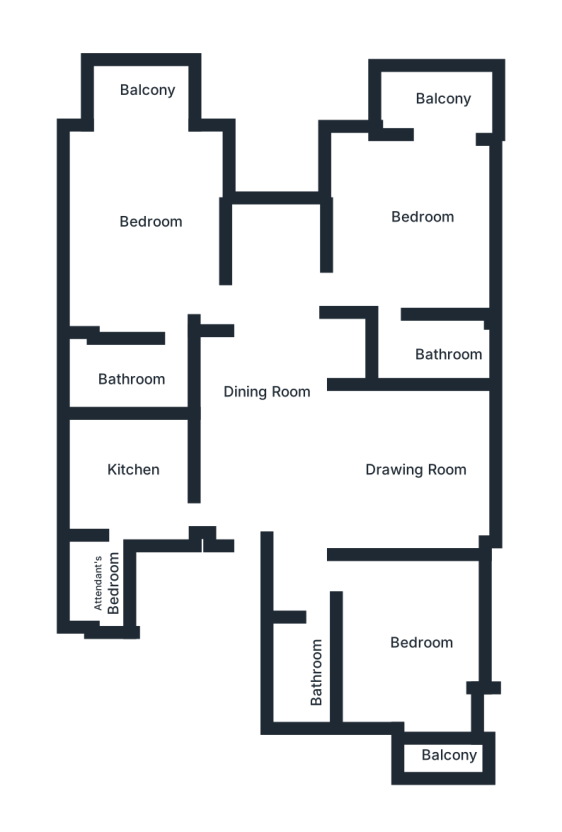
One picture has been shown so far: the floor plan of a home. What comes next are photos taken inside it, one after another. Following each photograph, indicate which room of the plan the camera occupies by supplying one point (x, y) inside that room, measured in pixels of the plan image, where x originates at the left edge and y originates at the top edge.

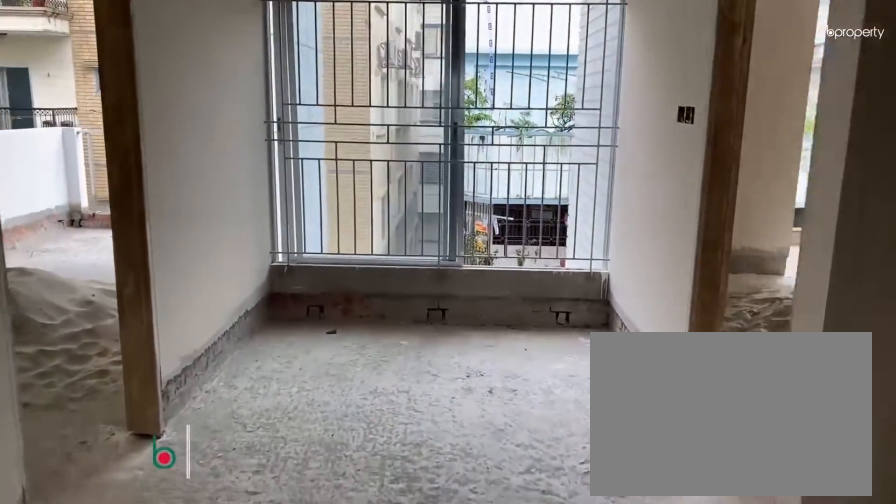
(283, 418)
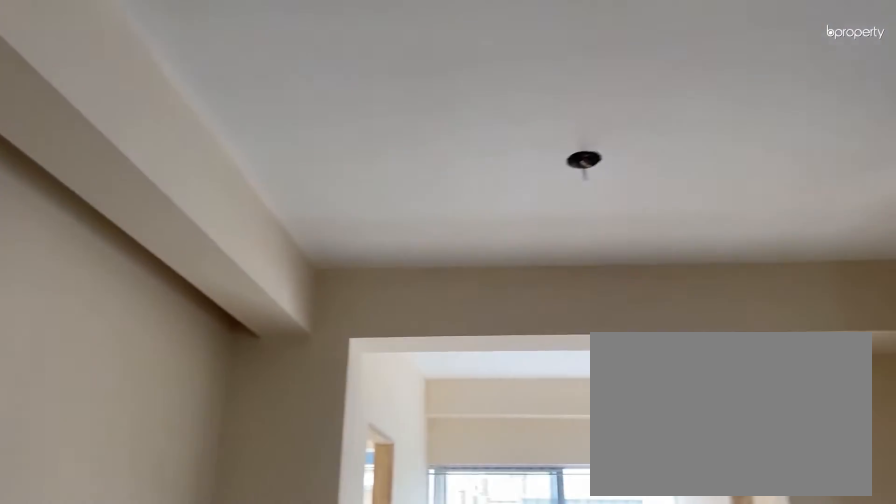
(283, 418)
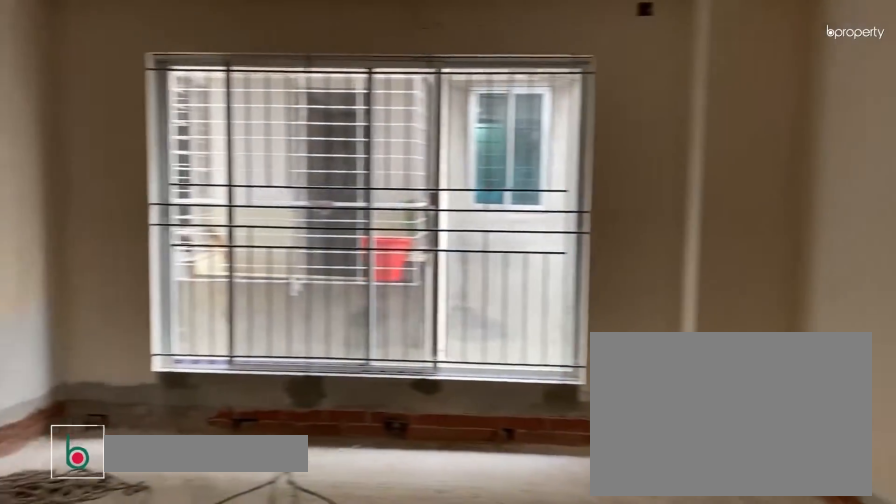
(400, 470)
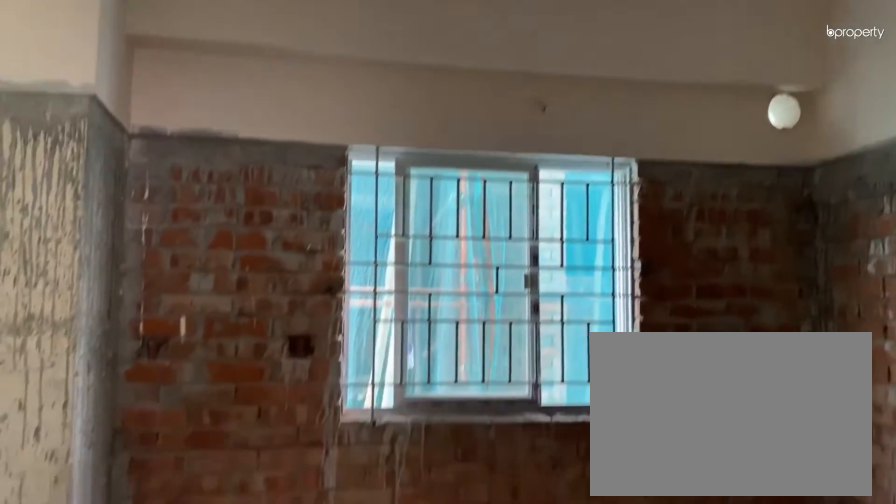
(127, 468)
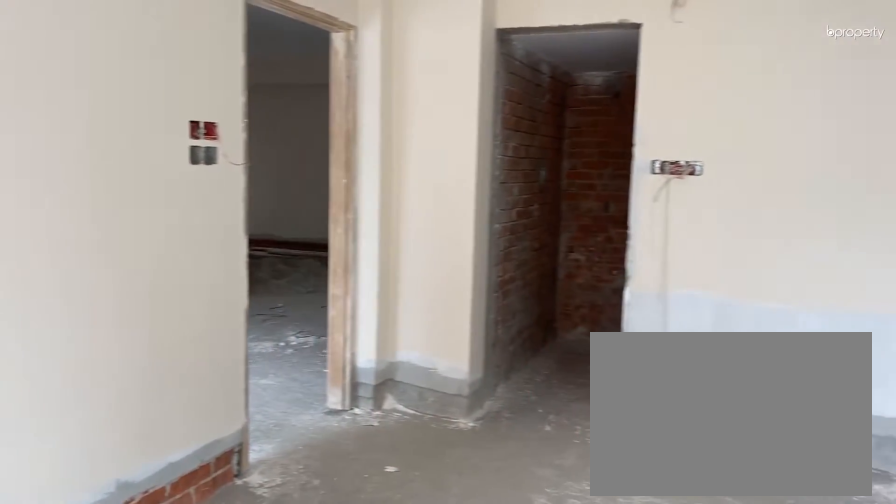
(145, 199)
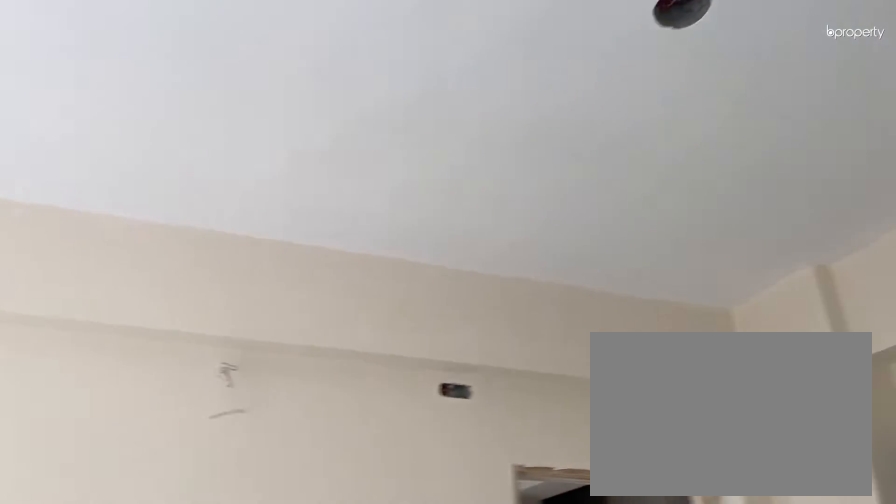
(145, 199)
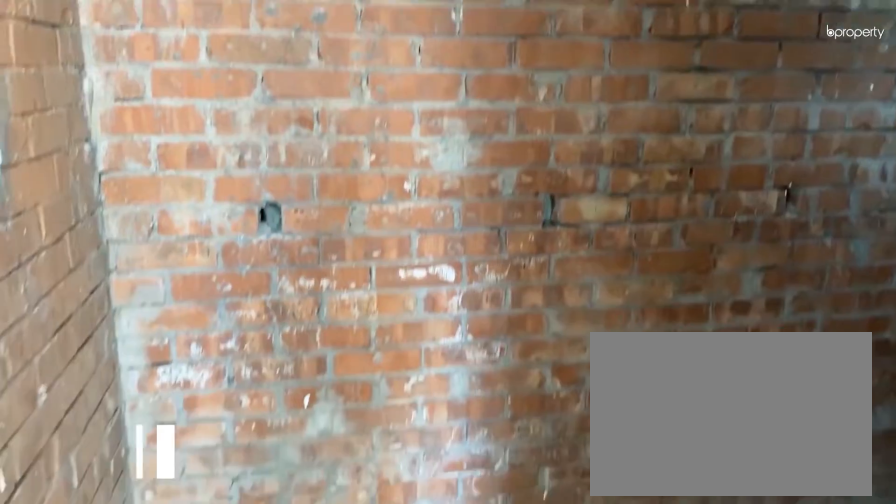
(142, 370)
